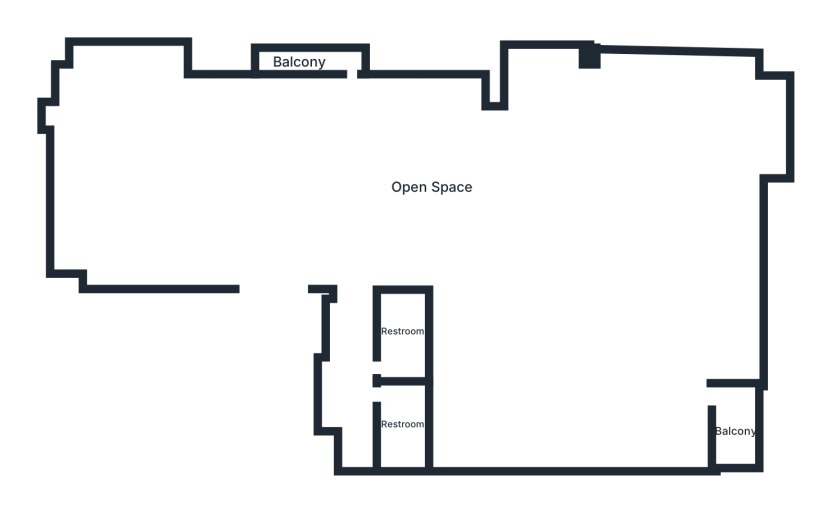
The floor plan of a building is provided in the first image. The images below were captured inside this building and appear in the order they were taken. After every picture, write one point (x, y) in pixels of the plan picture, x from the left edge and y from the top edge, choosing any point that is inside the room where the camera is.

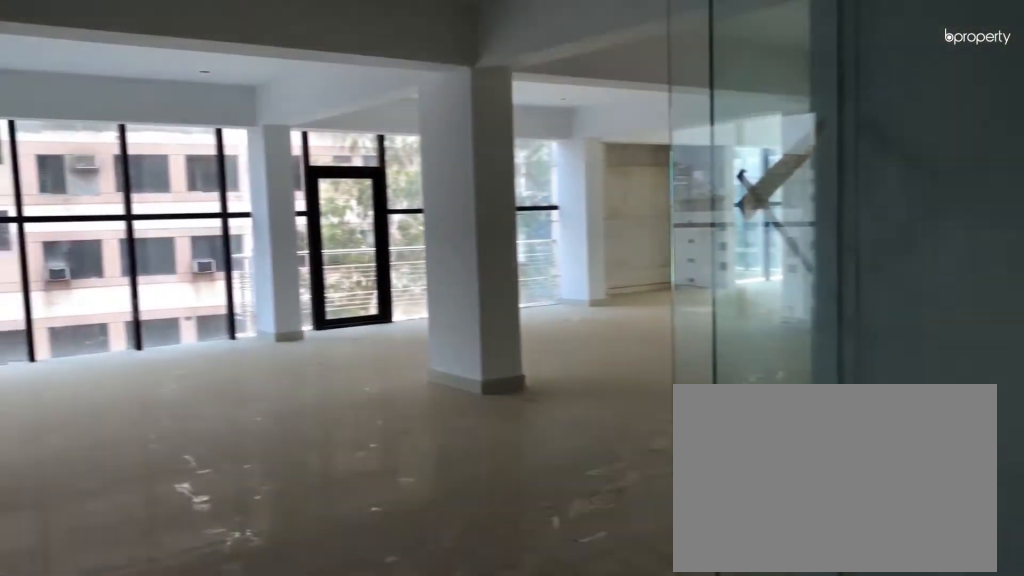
(293, 229)
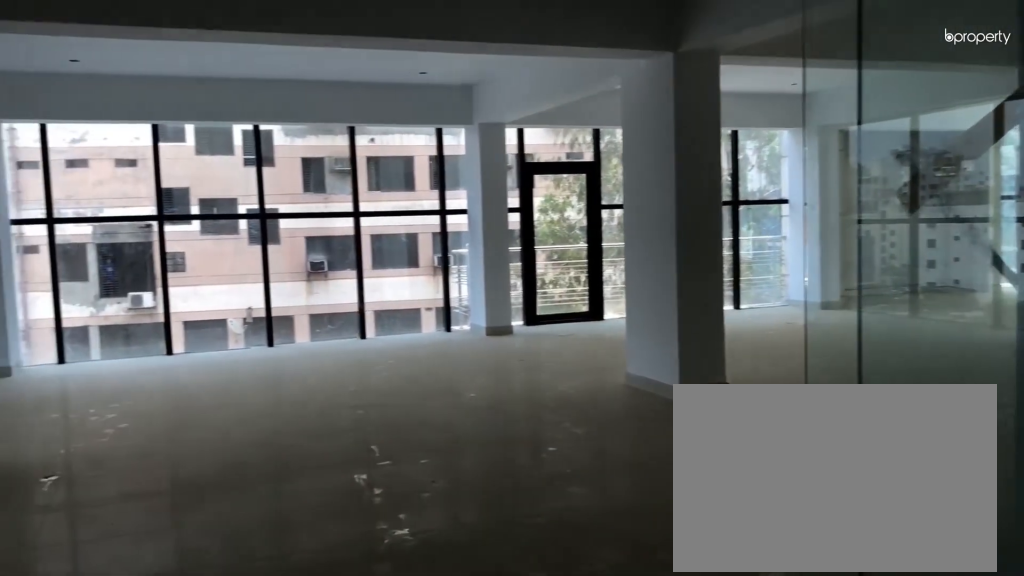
(293, 229)
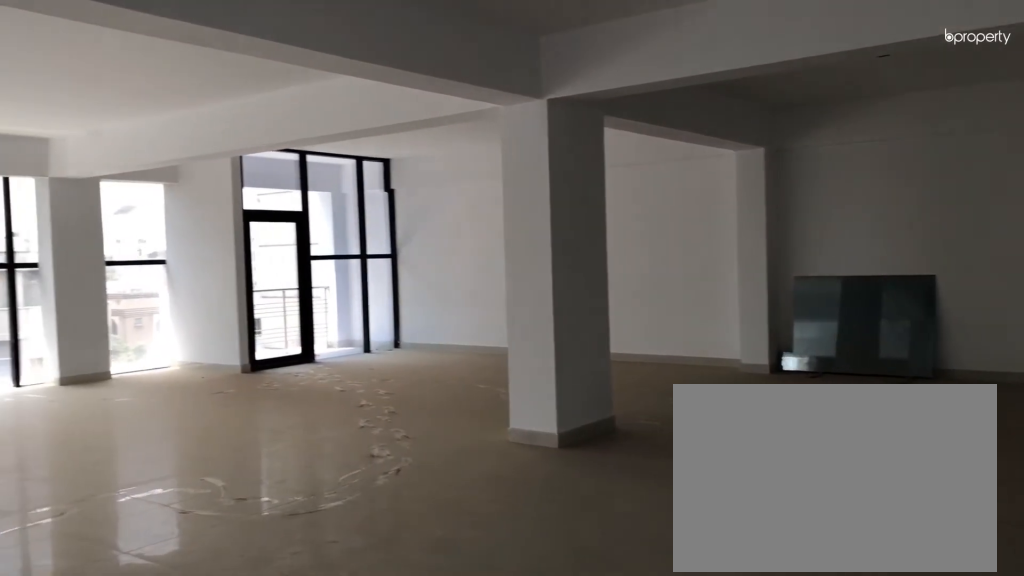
(421, 165)
